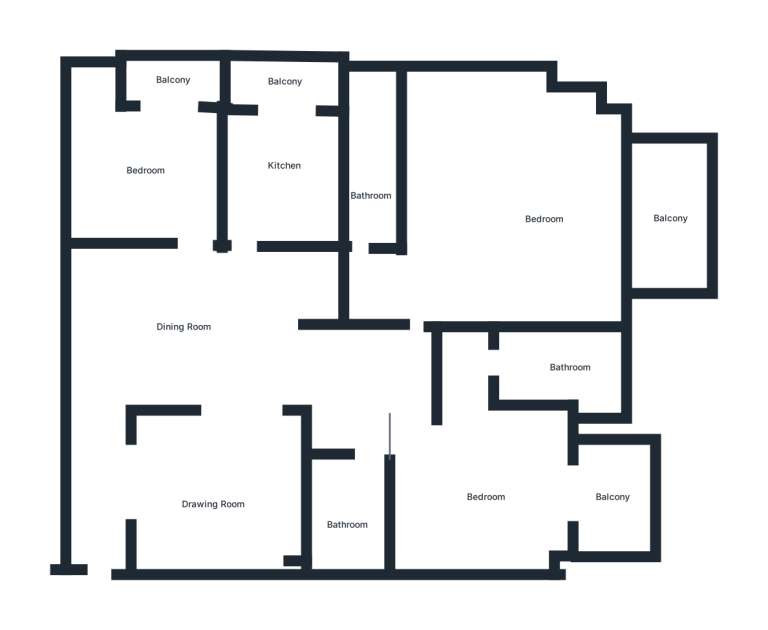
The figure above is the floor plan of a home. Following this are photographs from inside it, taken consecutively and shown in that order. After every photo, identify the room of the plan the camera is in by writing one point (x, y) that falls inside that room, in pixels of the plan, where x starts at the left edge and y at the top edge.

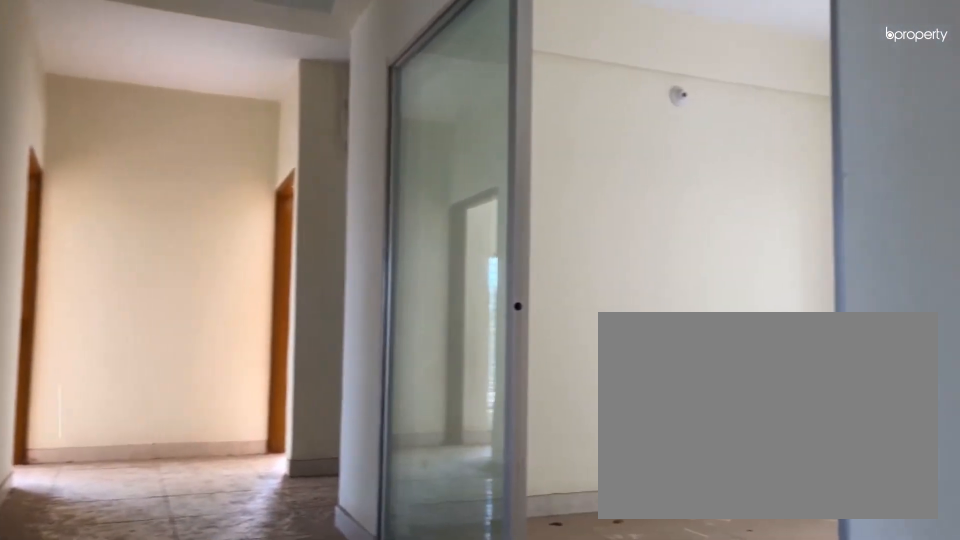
(215, 322)
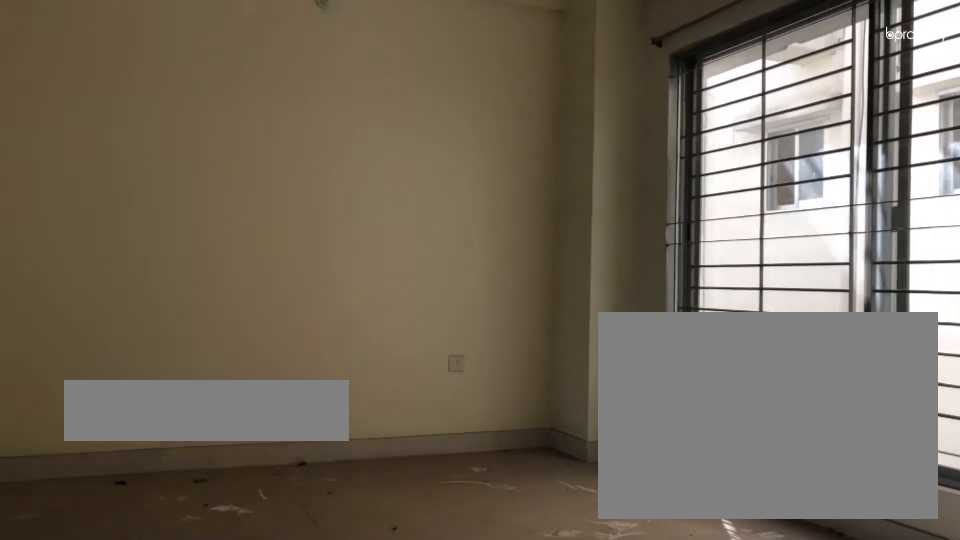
(219, 483)
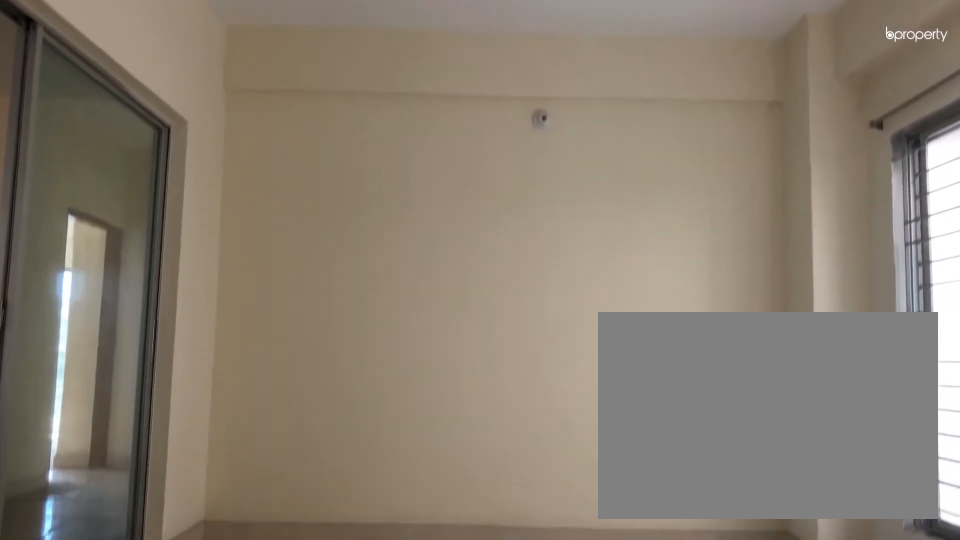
(219, 483)
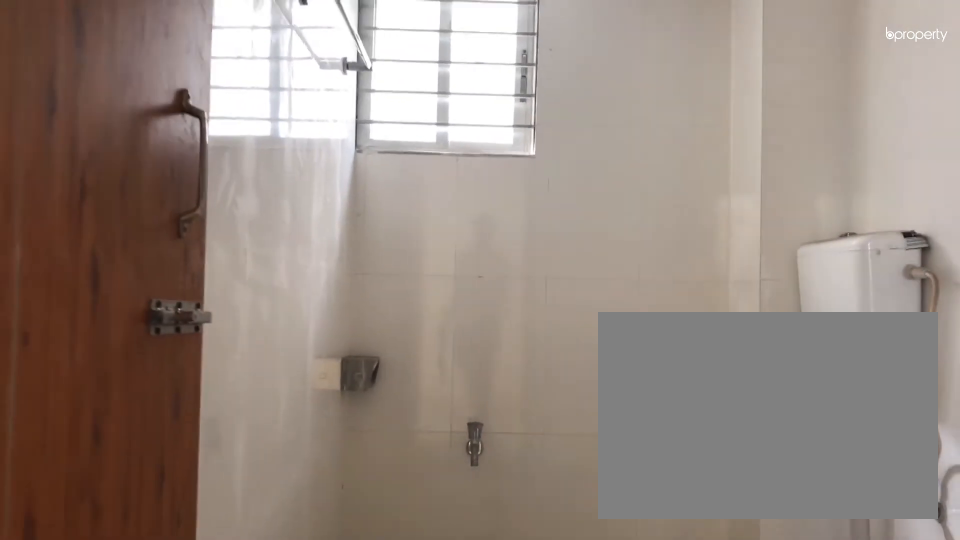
(348, 513)
